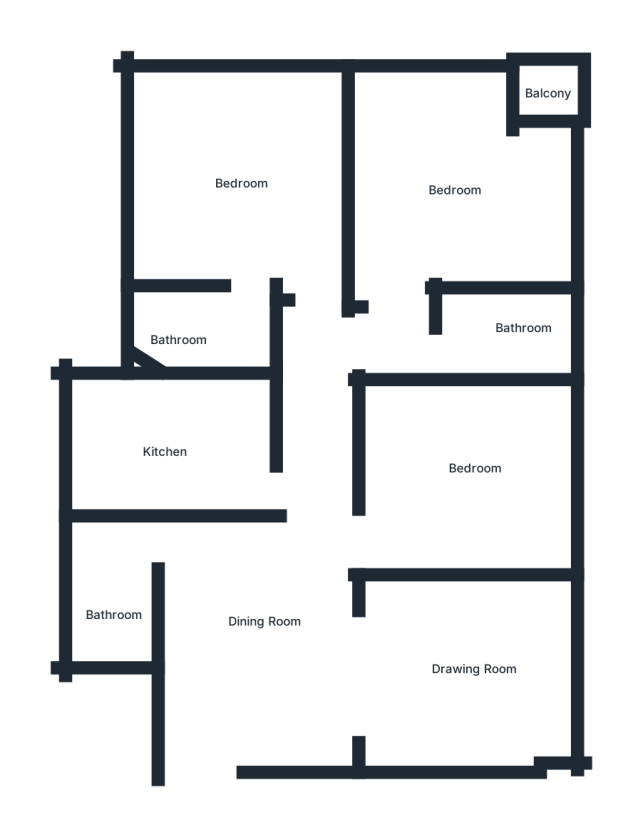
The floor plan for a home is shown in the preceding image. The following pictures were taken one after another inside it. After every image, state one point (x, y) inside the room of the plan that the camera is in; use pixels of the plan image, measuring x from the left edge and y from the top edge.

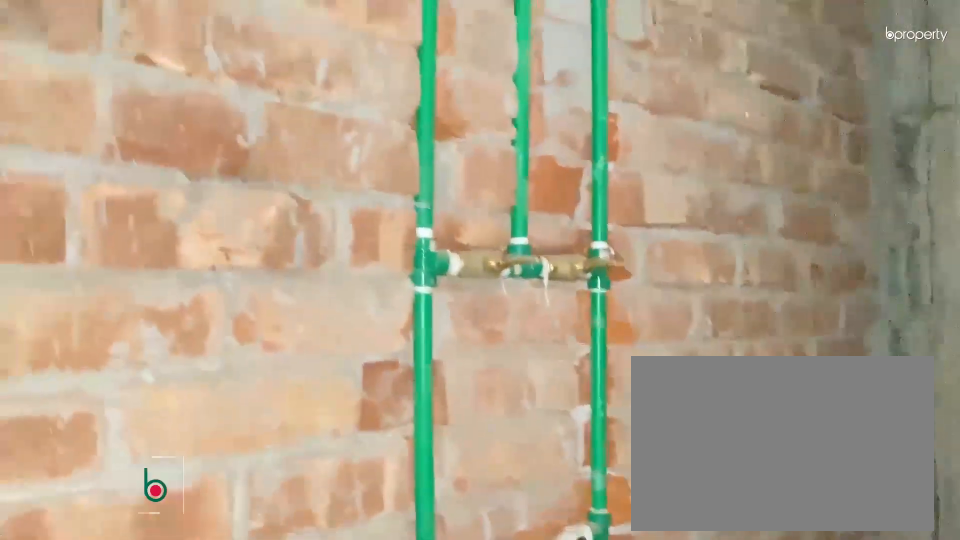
(500, 328)
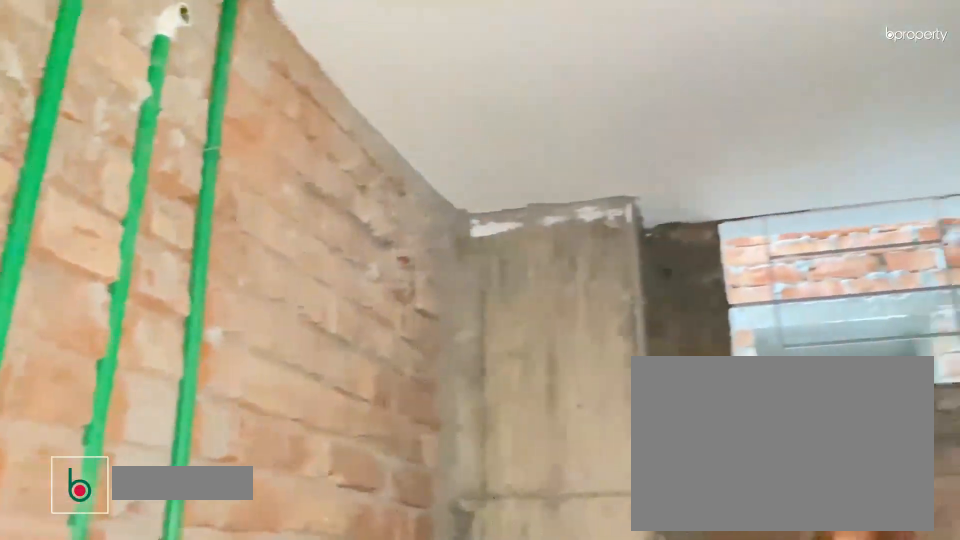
(500, 328)
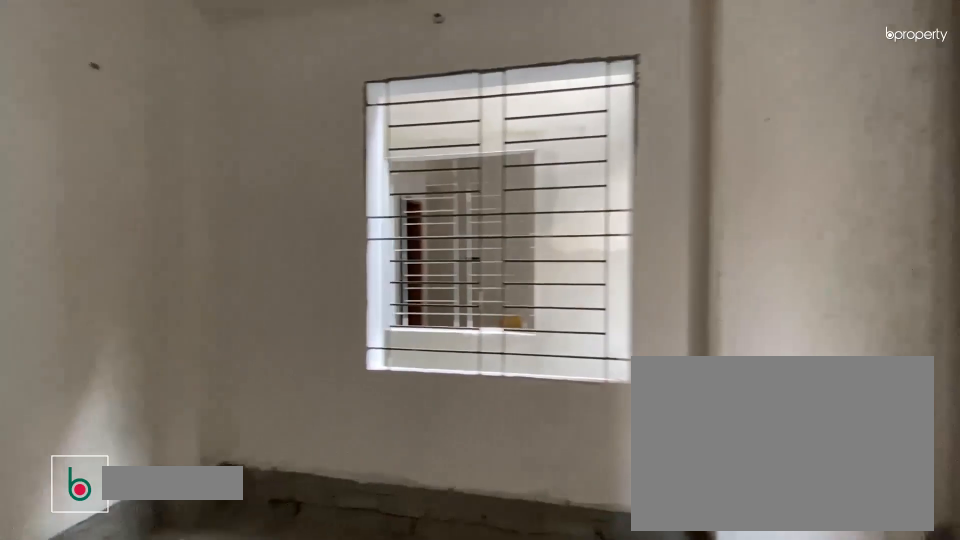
(239, 217)
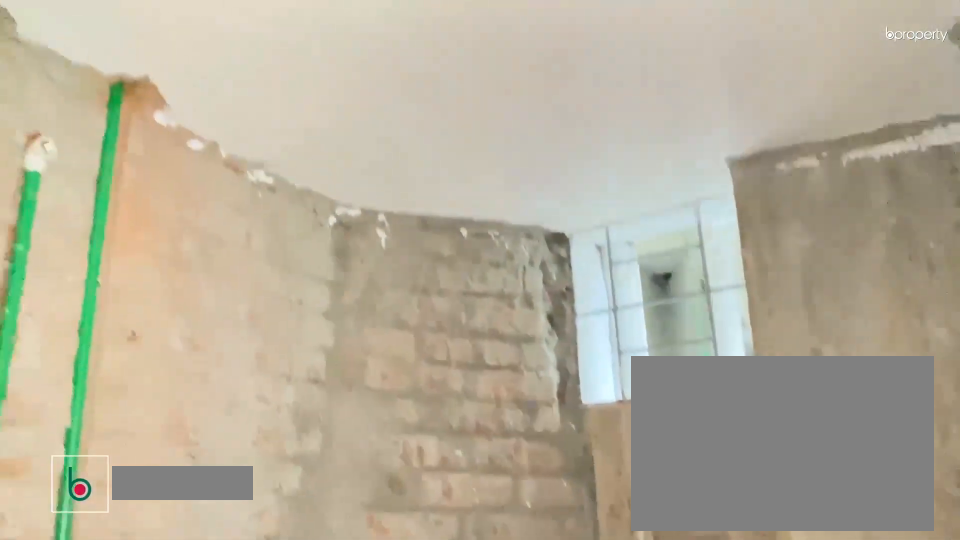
(196, 335)
